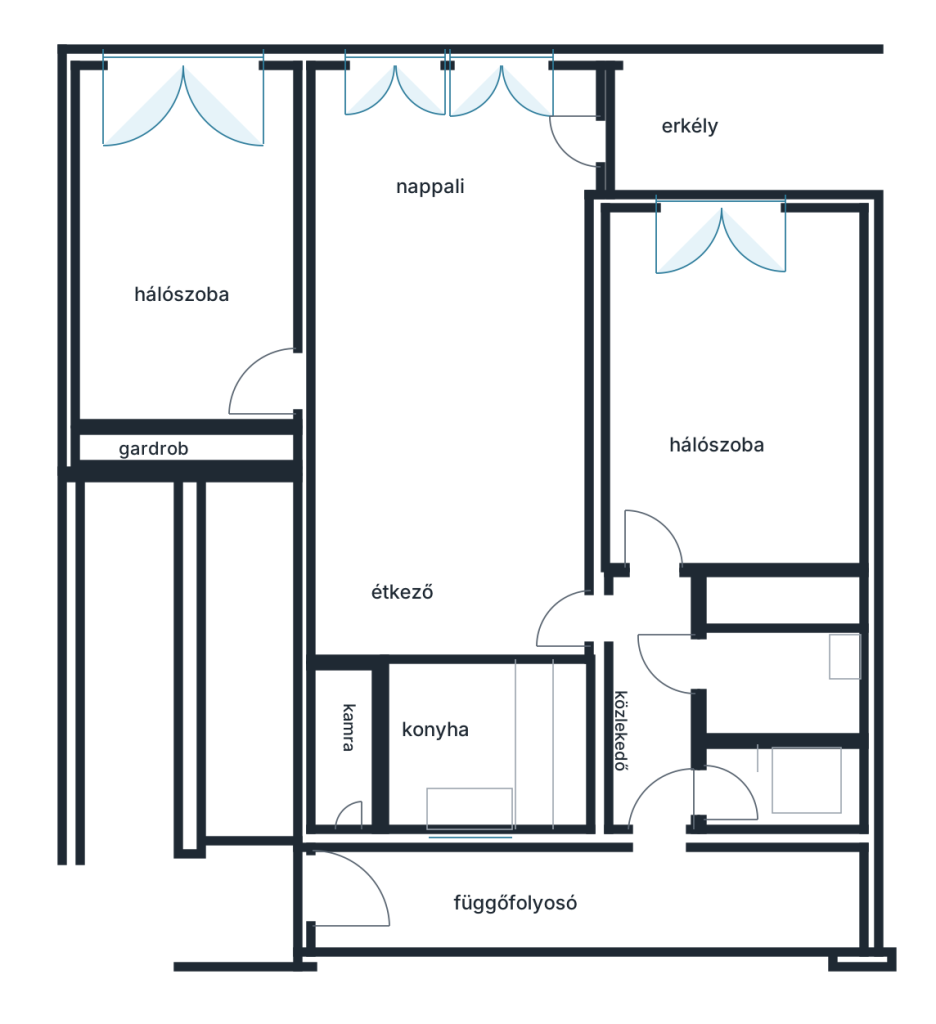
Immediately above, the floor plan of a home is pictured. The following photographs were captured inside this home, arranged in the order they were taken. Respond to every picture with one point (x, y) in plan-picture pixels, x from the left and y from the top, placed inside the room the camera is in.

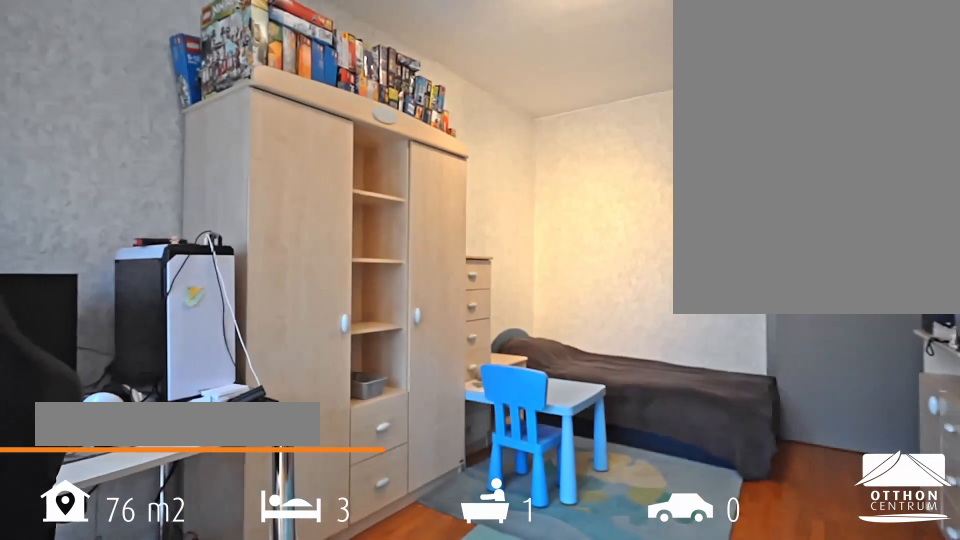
(730, 375)
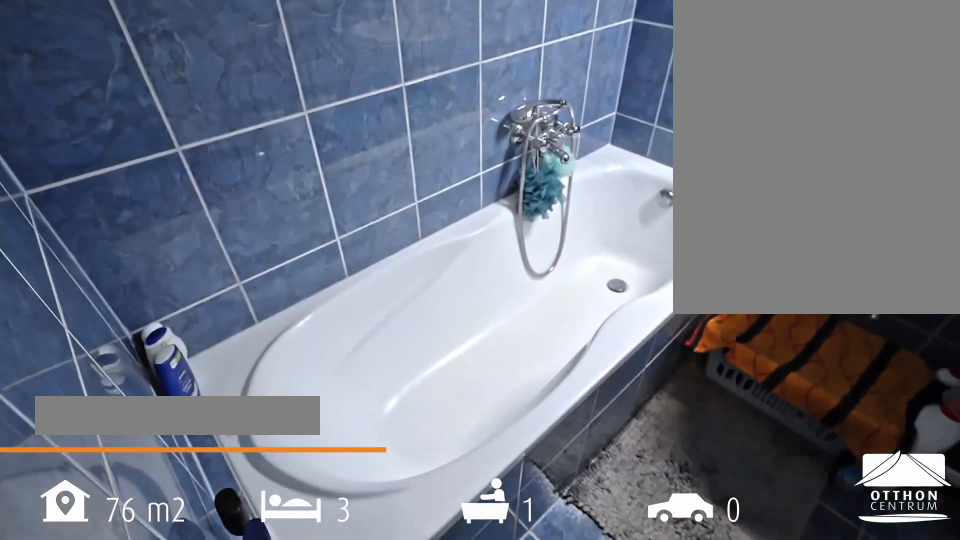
(775, 664)
